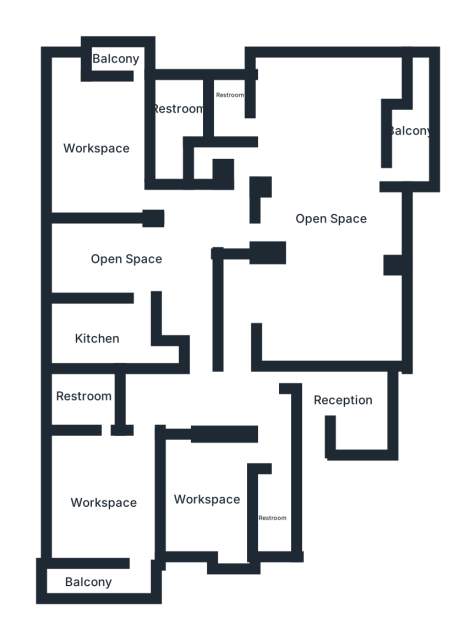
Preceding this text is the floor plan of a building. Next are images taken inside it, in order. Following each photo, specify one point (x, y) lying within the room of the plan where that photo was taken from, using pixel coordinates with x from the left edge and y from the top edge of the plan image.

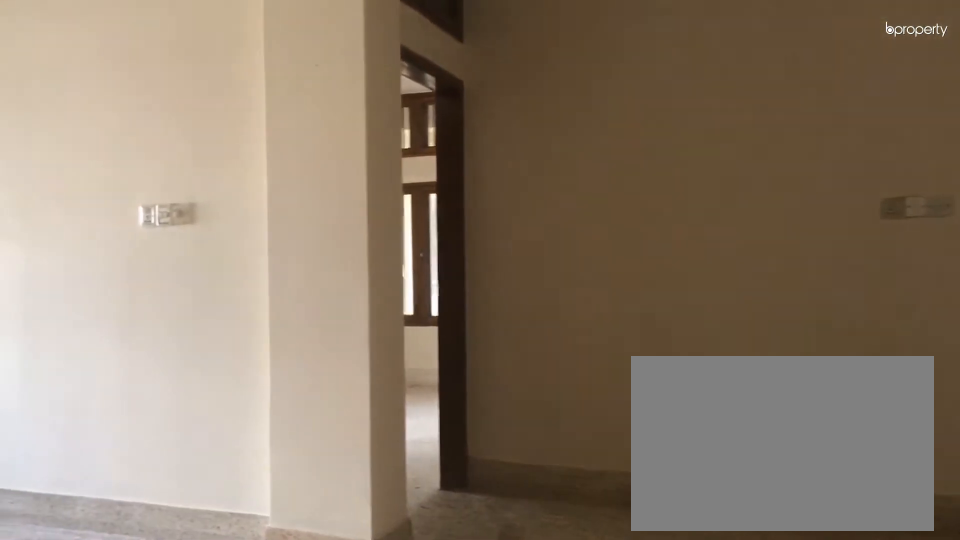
(169, 262)
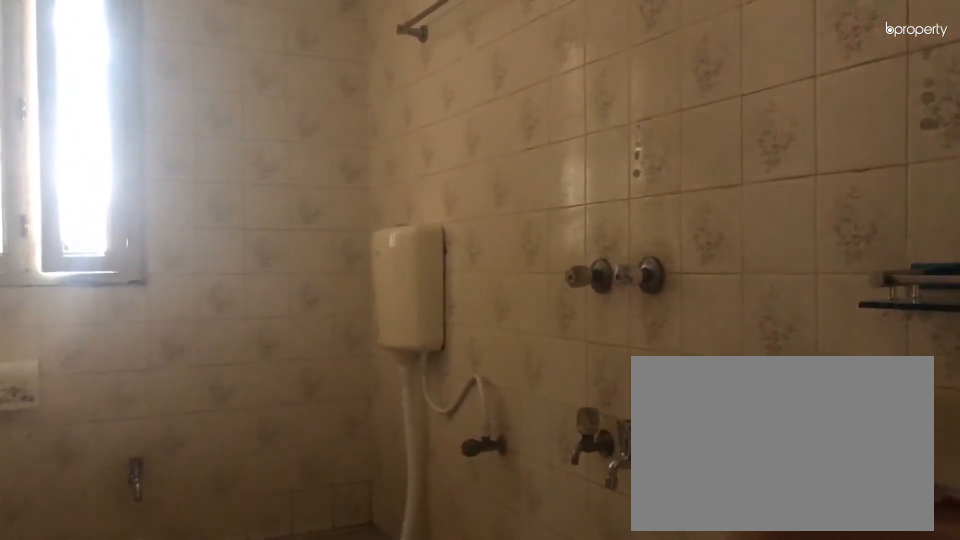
(273, 507)
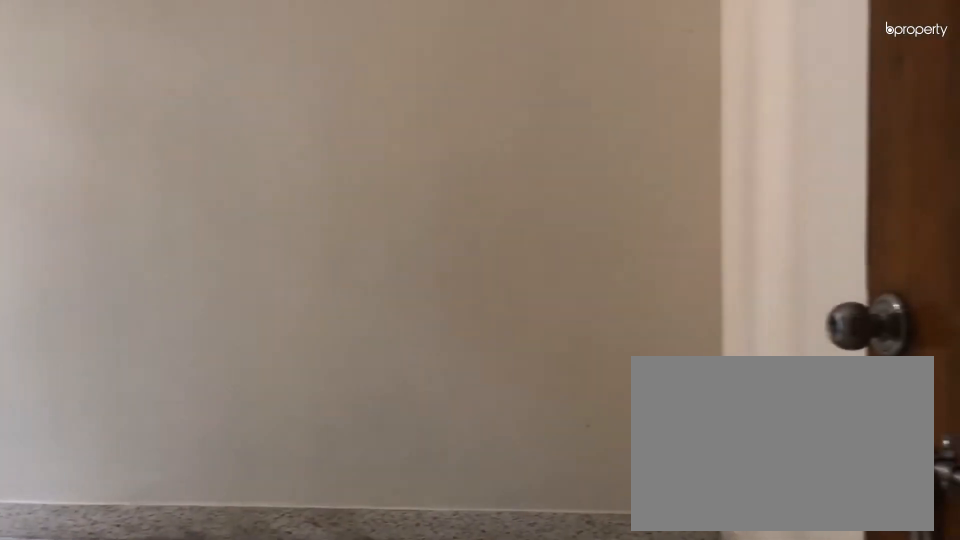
(207, 500)
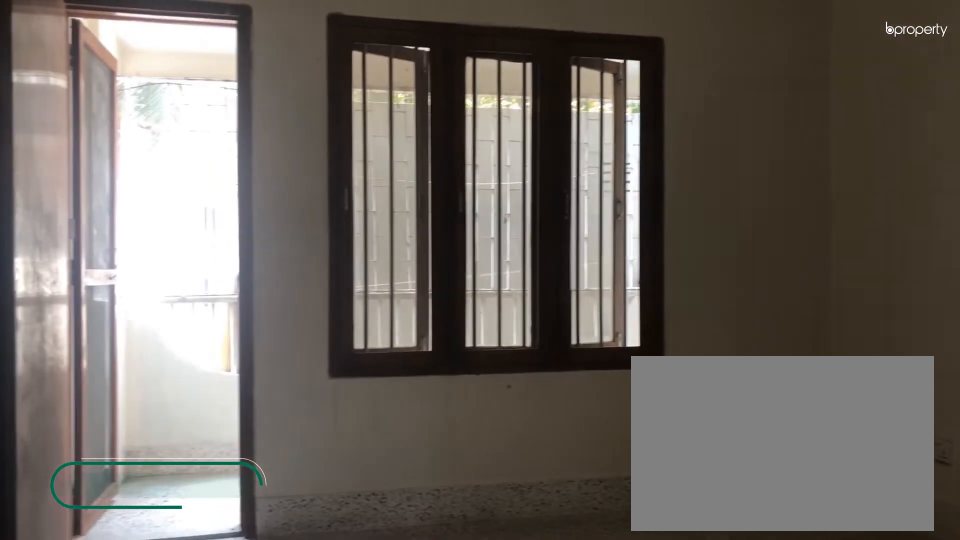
(108, 487)
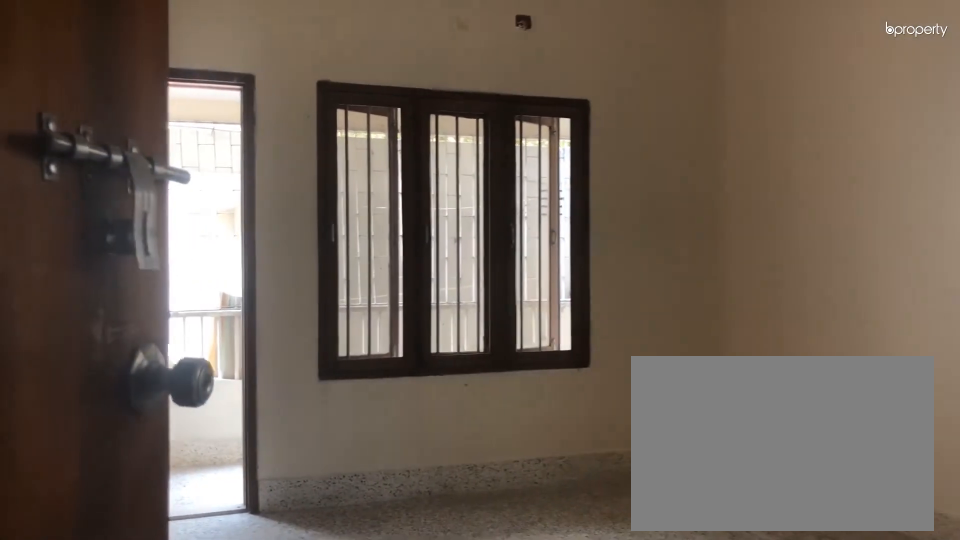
(108, 487)
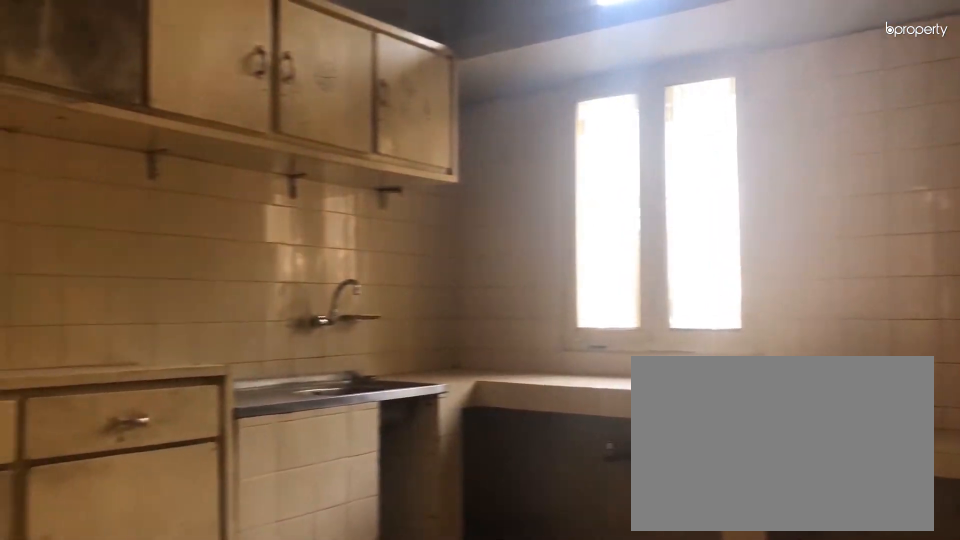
(96, 342)
